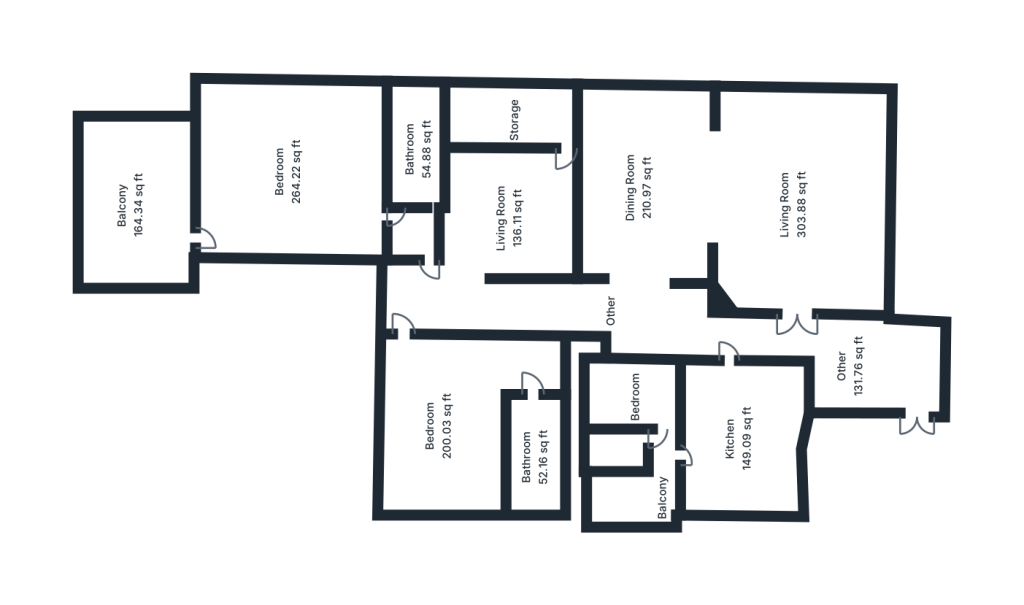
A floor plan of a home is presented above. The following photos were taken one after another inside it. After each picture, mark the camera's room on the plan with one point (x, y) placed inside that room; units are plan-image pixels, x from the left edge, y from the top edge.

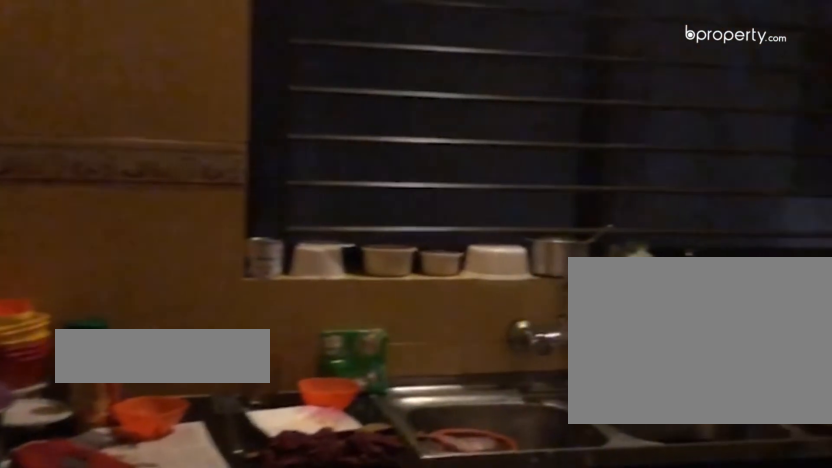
(744, 465)
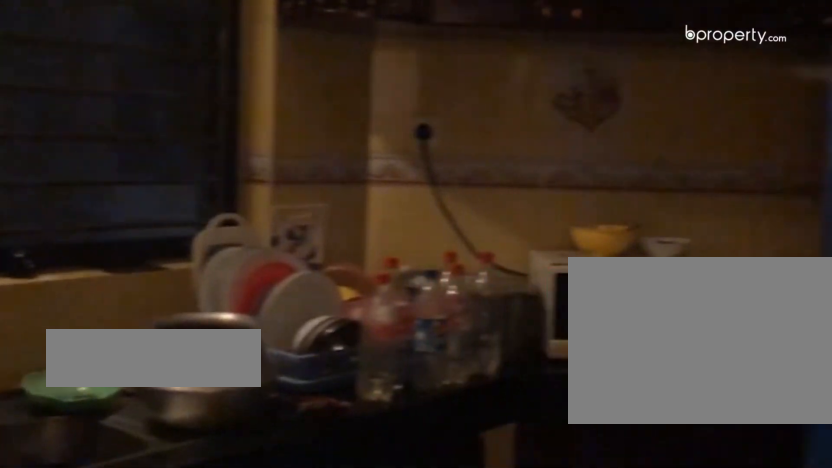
(744, 465)
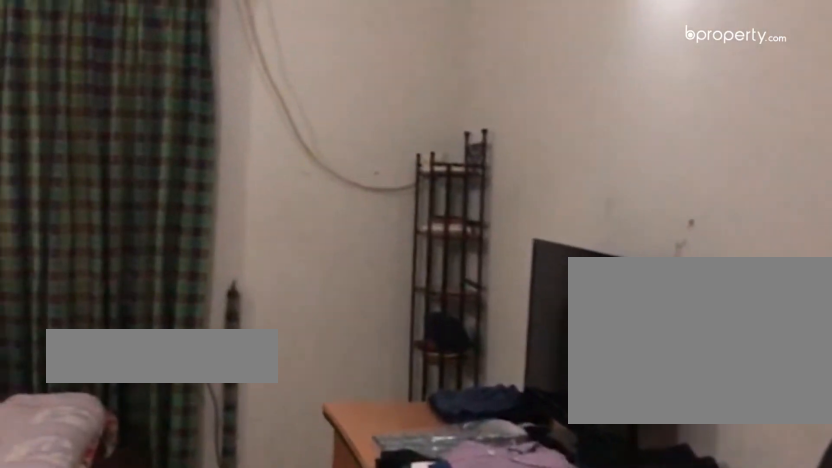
(308, 202)
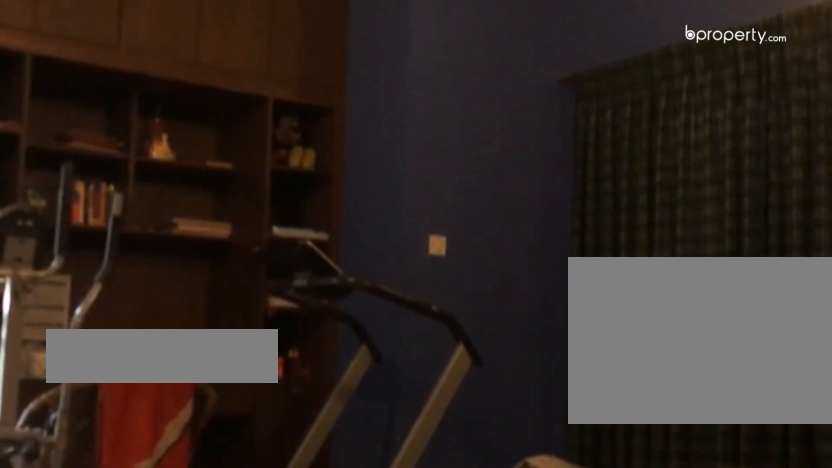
(483, 441)
